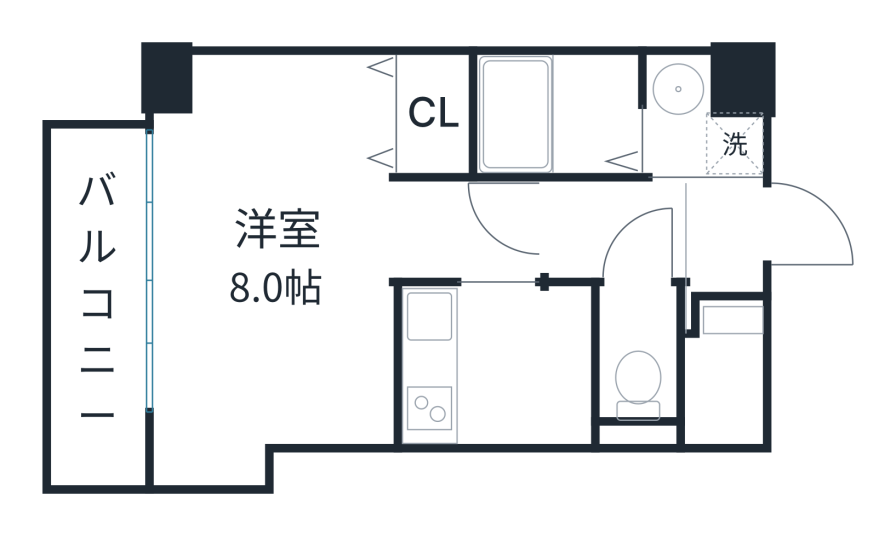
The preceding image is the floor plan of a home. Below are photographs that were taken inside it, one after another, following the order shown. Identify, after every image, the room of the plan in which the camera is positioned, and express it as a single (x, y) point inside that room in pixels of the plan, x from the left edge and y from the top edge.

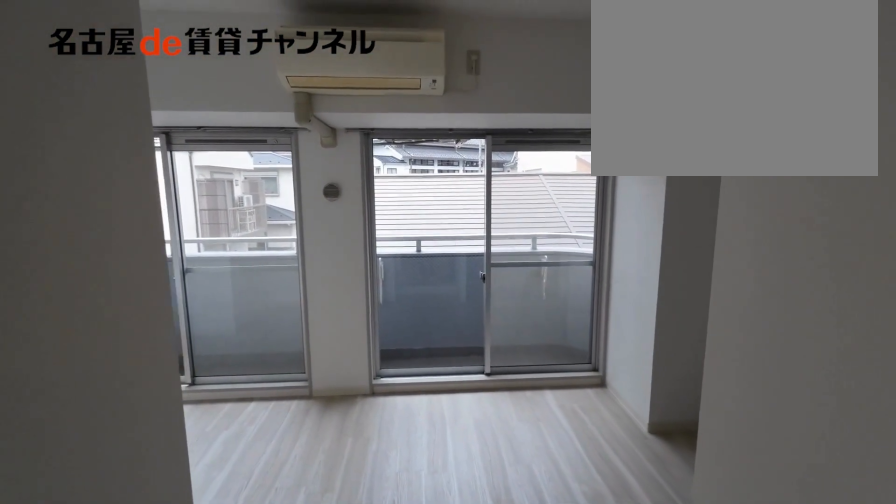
(296, 258)
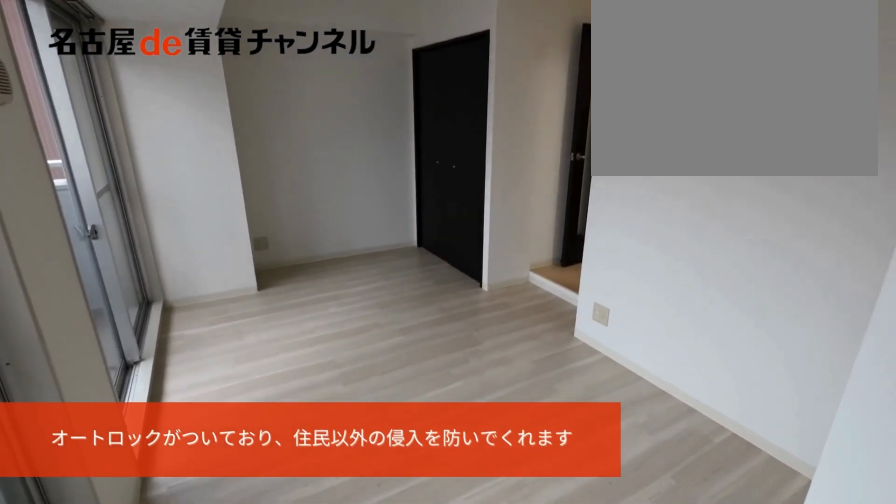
(296, 258)
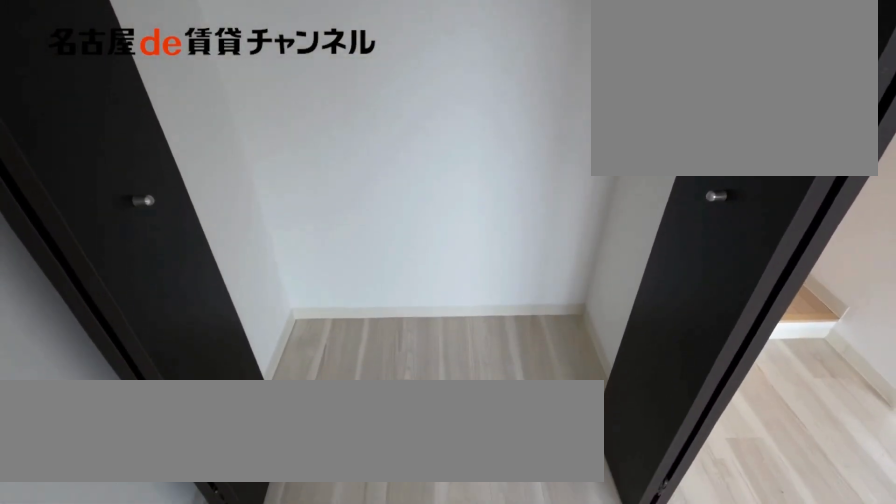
(433, 113)
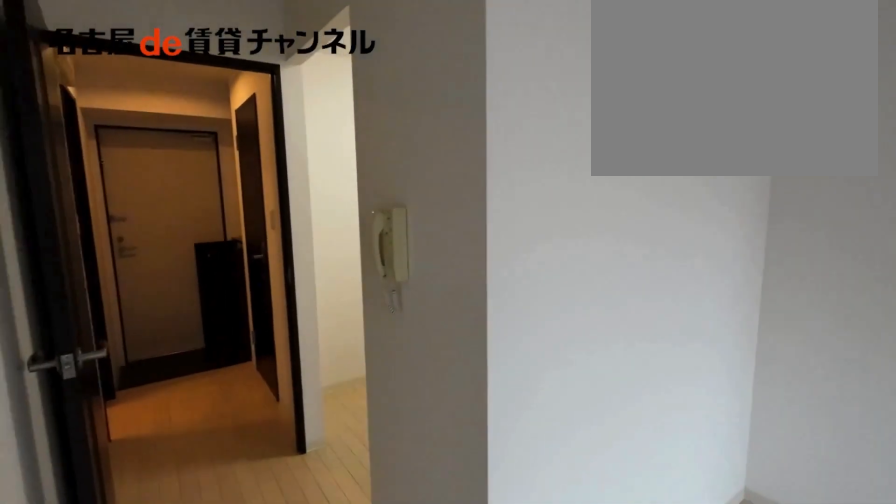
(466, 231)
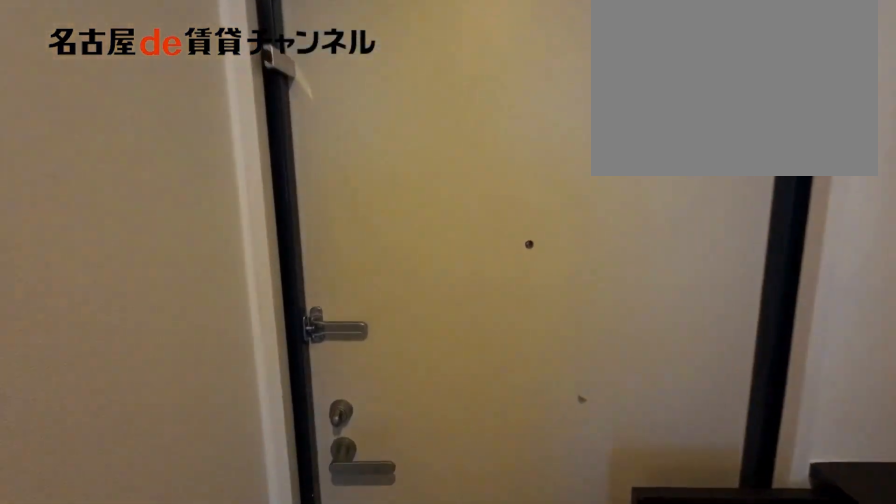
(618, 231)
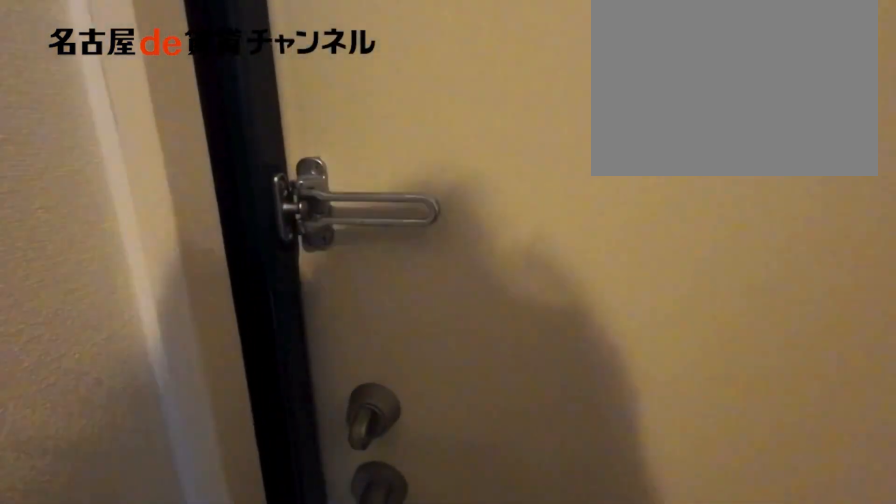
(722, 243)
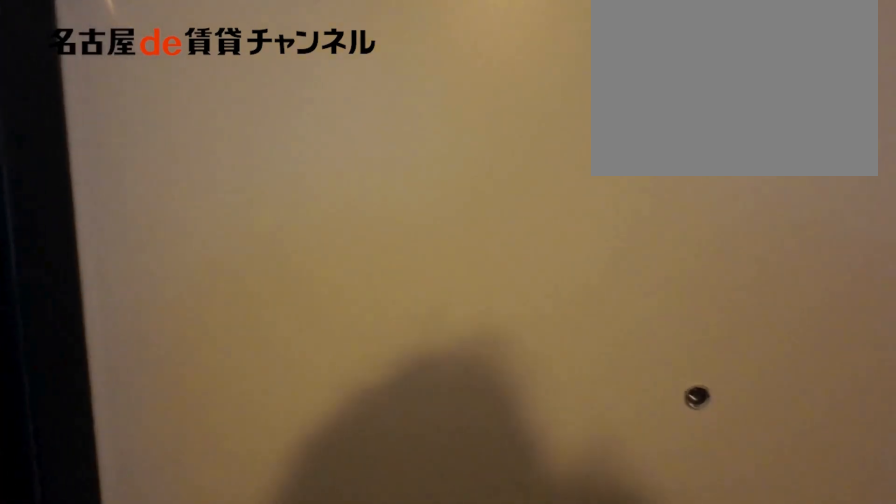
(722, 243)
